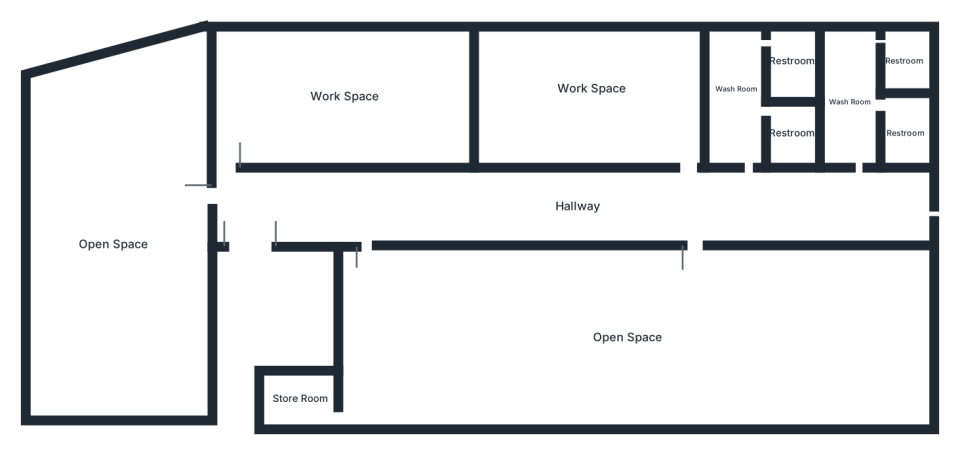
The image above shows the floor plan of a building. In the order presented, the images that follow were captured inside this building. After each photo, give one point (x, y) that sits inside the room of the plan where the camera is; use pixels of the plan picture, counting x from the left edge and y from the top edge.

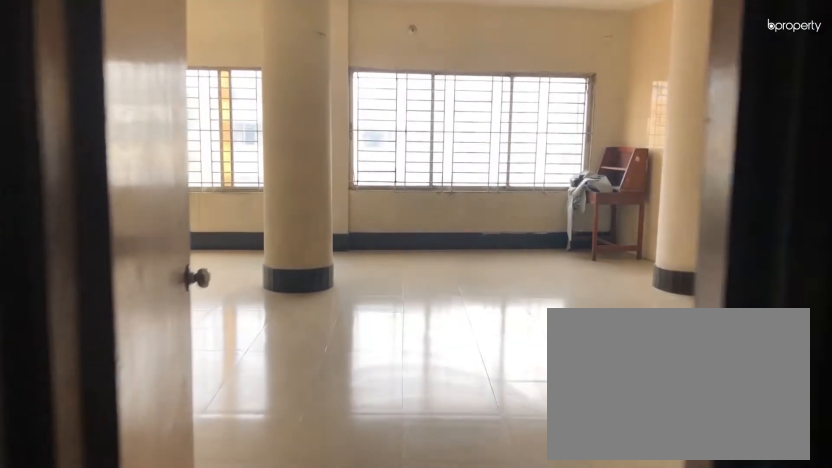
(255, 210)
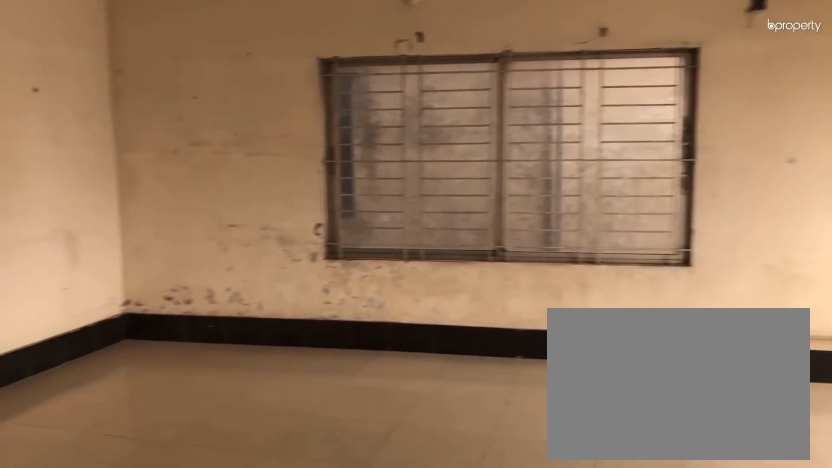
(110, 245)
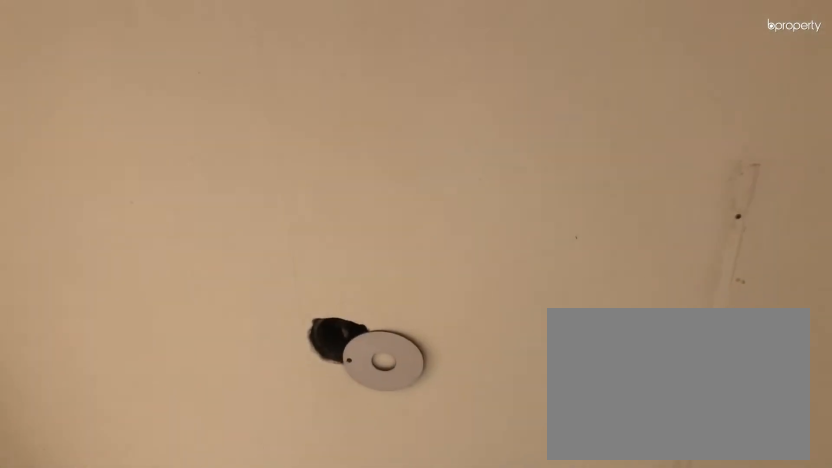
(110, 245)
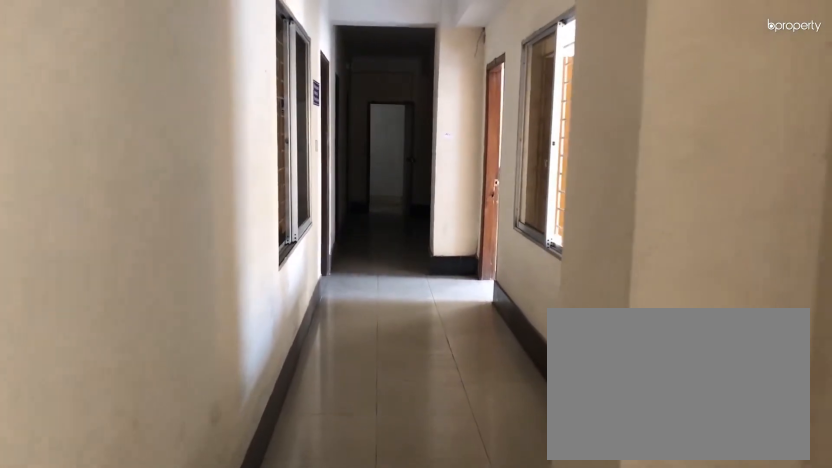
(580, 211)
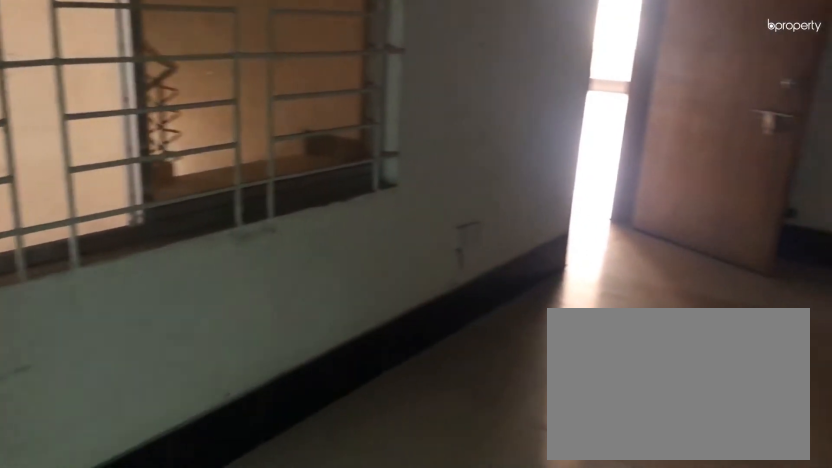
(336, 96)
